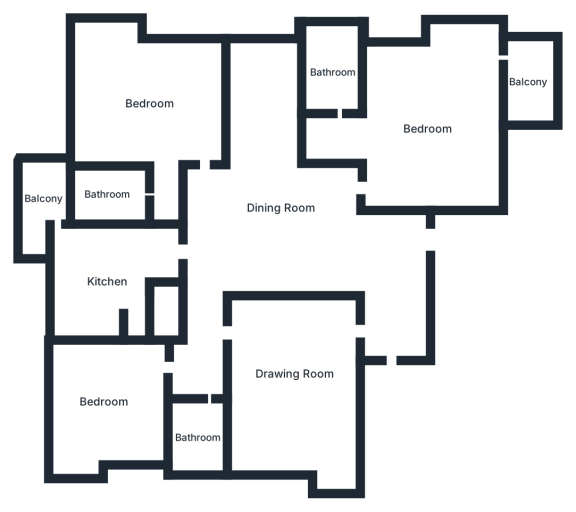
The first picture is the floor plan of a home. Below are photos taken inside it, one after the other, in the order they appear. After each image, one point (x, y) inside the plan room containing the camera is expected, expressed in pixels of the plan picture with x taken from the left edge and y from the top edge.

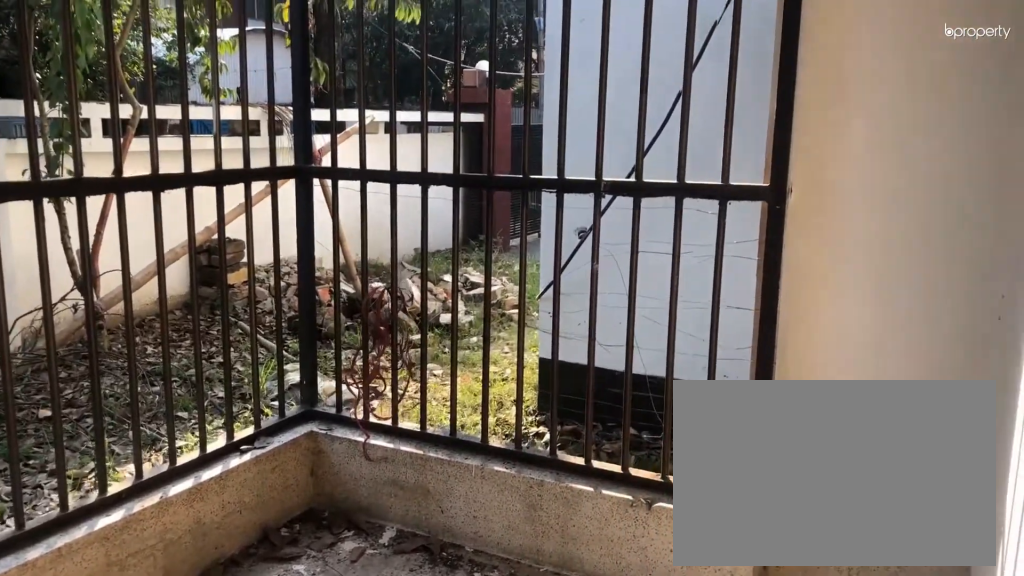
(531, 78)
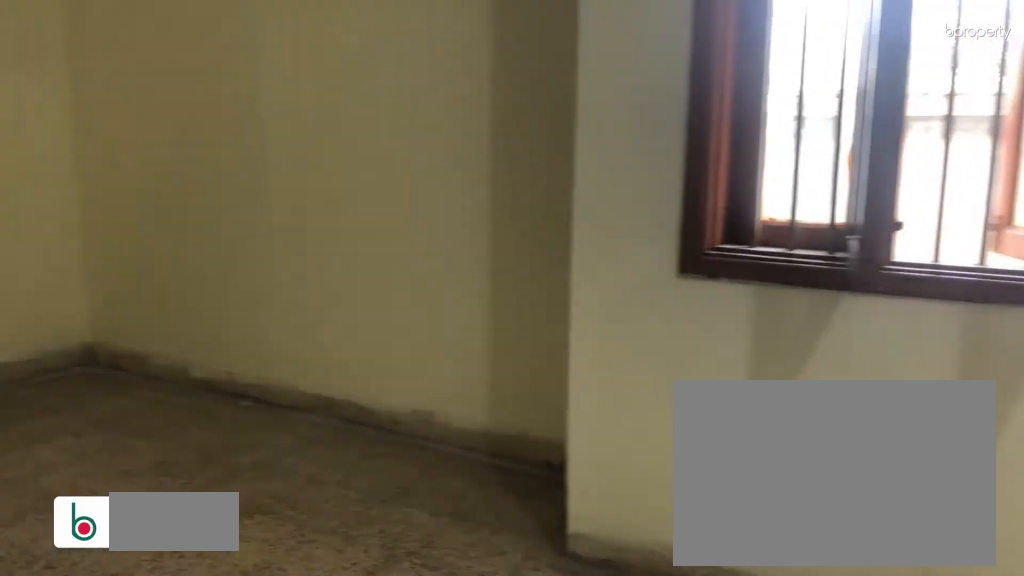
(149, 108)
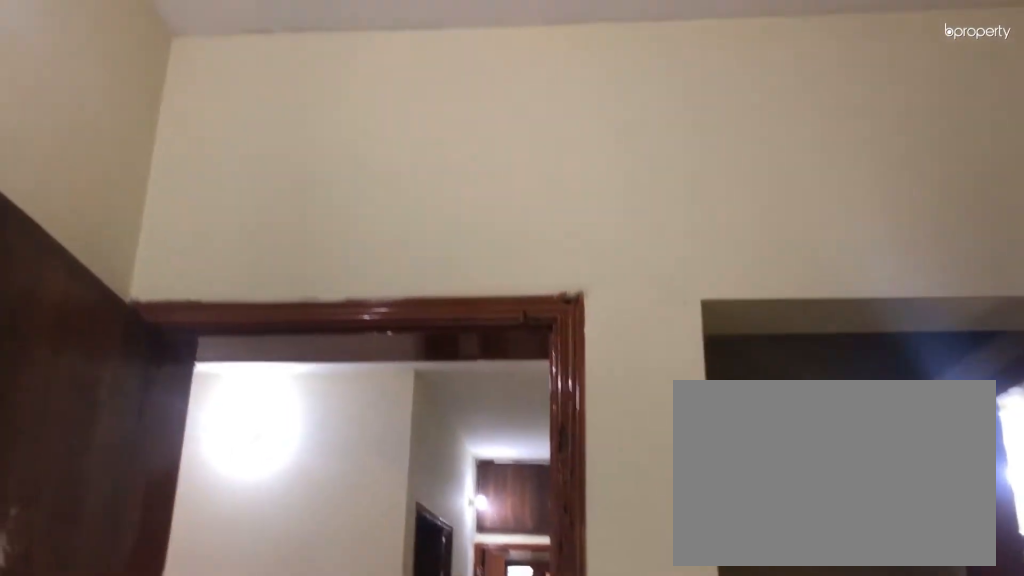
(149, 108)
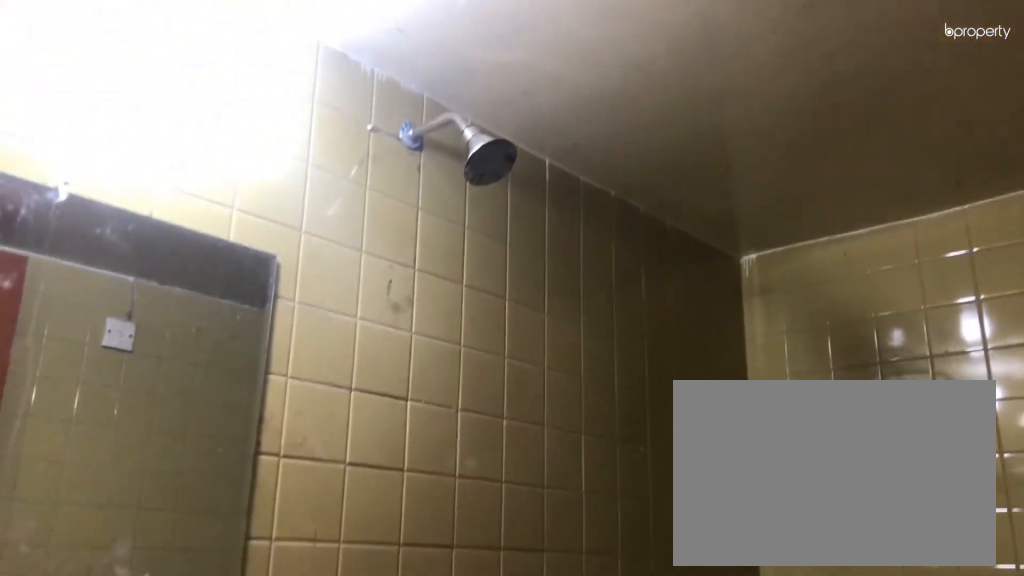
(107, 194)
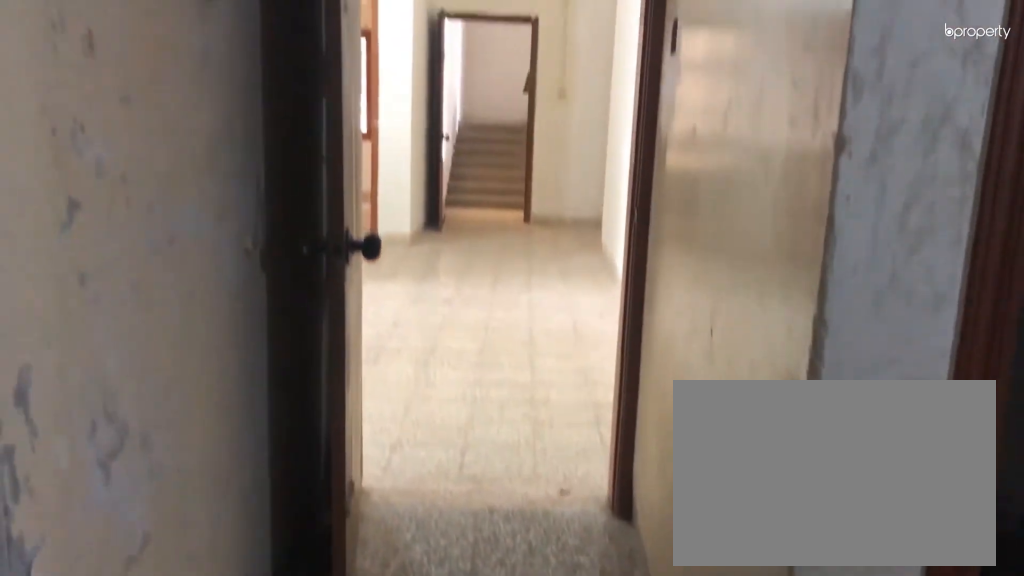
(104, 288)
